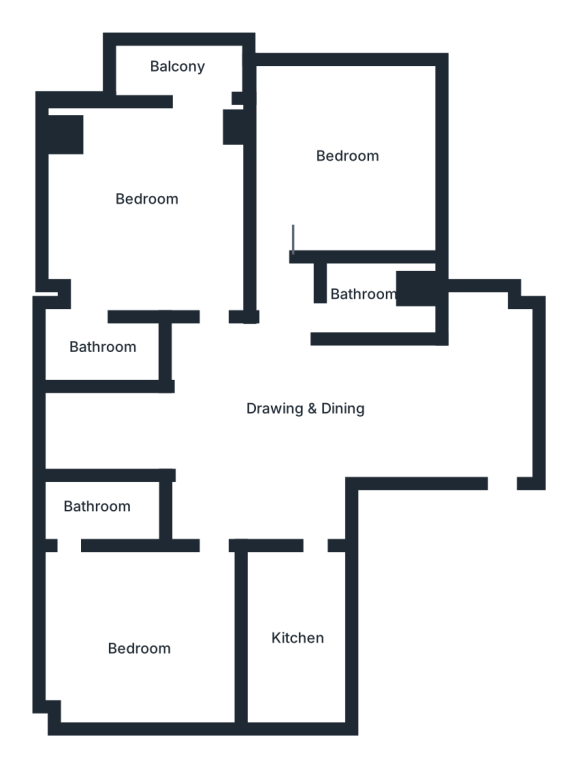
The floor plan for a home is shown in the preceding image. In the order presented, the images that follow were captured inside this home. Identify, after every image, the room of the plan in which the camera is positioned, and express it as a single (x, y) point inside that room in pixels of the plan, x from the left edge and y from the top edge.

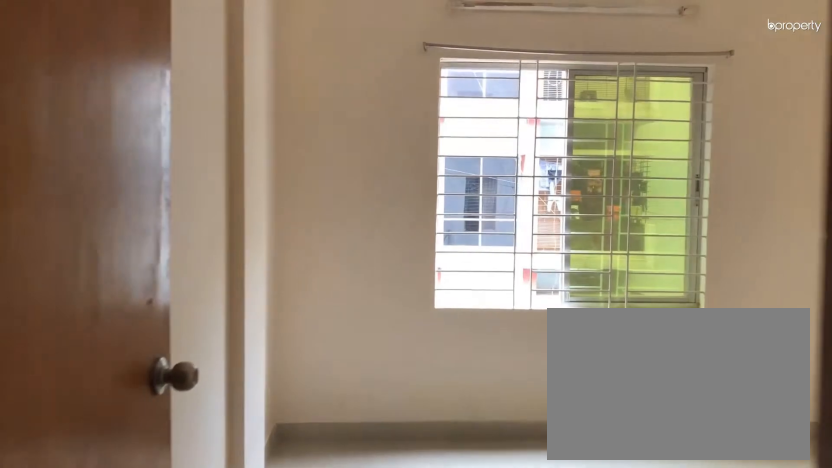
(334, 153)
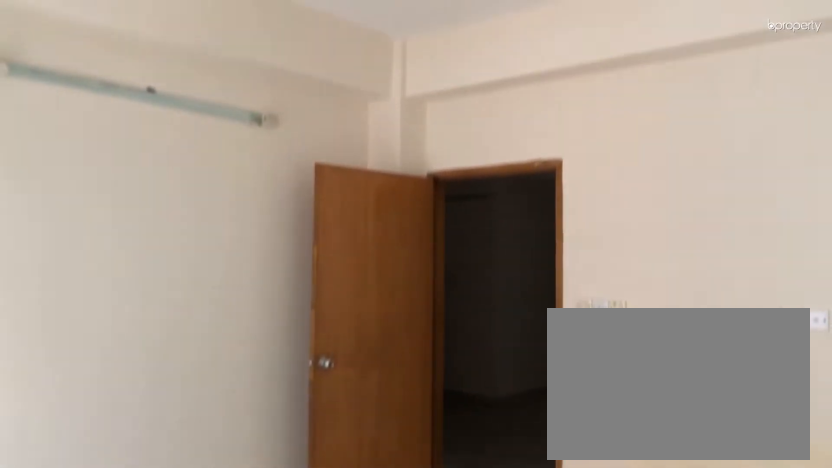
(109, 230)
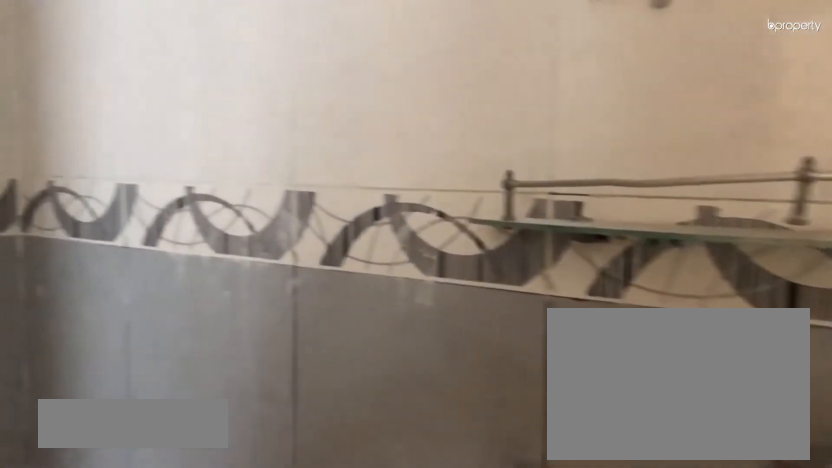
(87, 354)
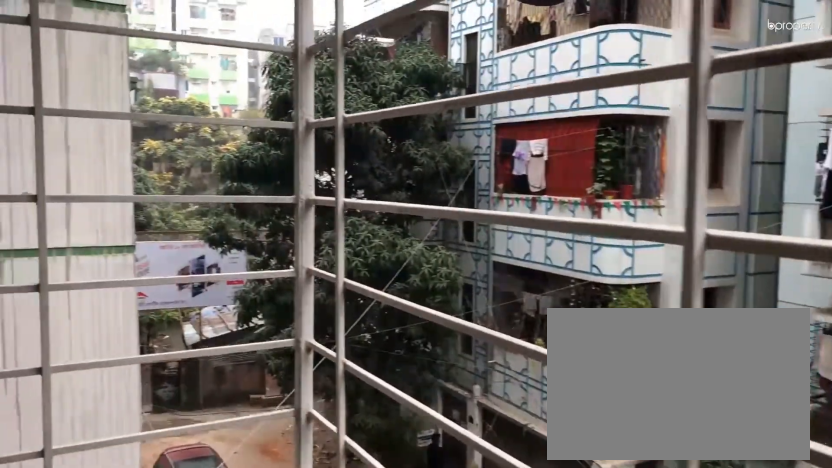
(194, 71)
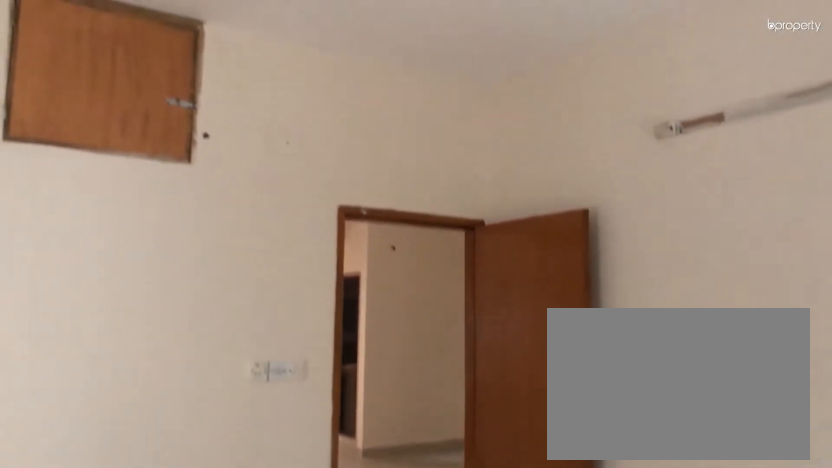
(127, 611)
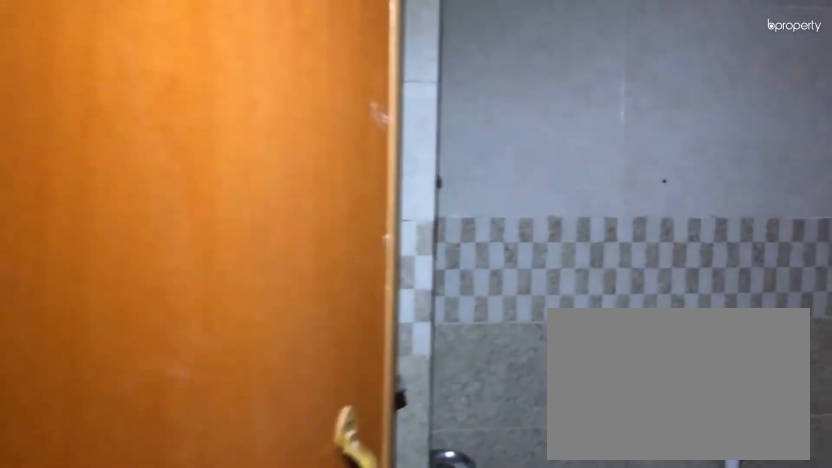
(94, 515)
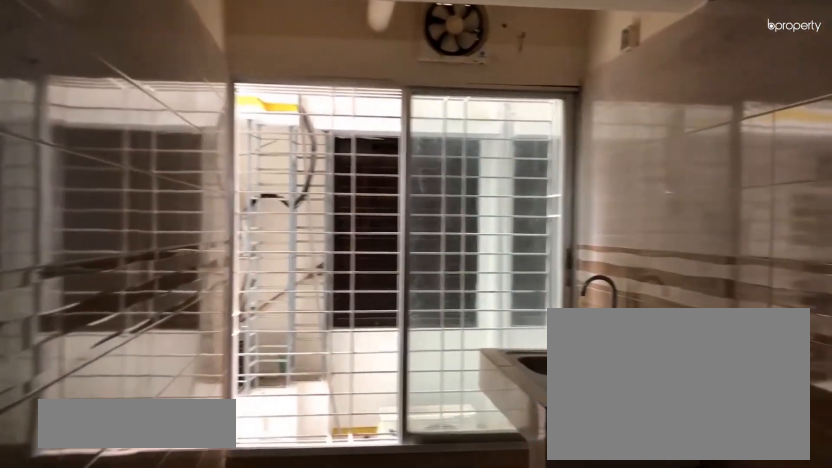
(296, 626)
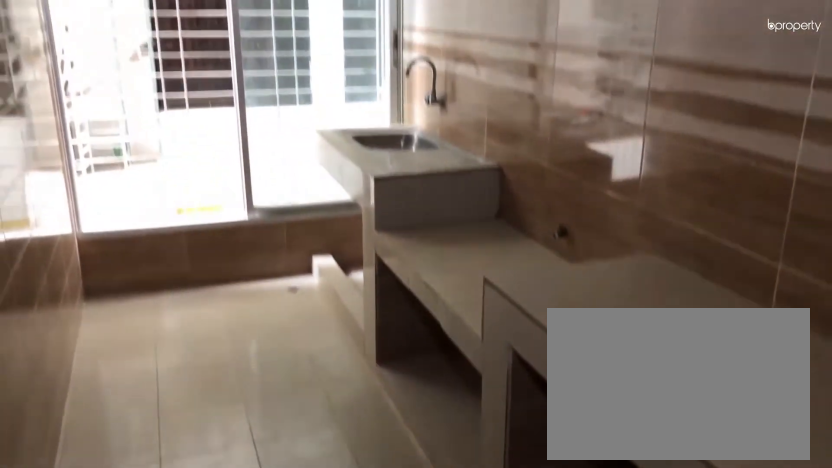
(296, 626)
